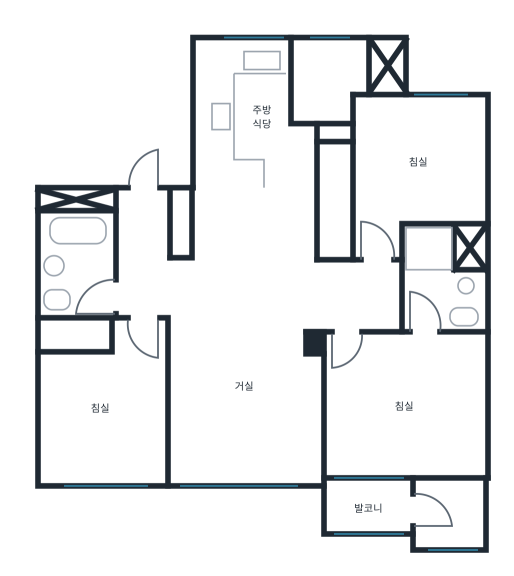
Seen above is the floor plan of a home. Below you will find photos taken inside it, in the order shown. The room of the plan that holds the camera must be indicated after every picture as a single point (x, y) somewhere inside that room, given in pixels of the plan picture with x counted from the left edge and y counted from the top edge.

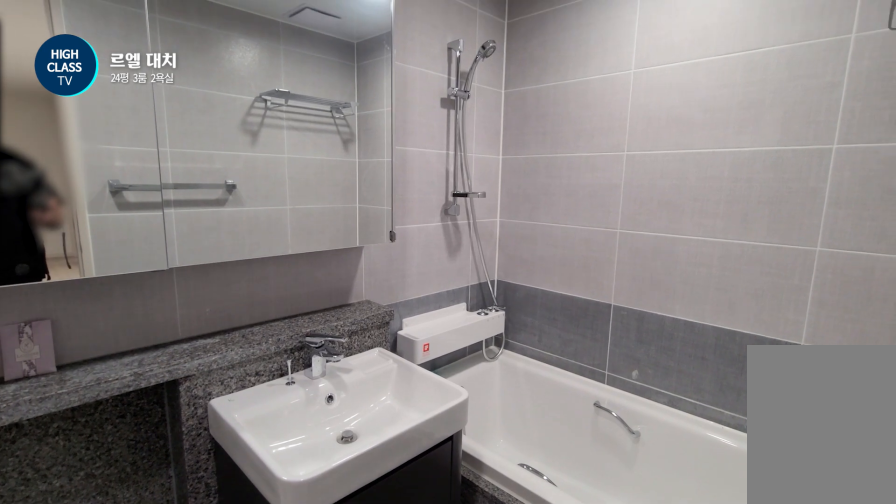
(74, 264)
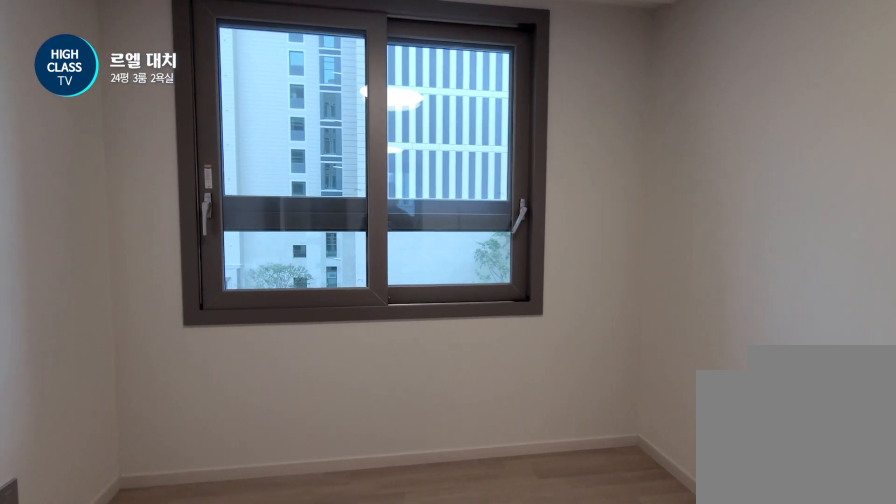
(104, 401)
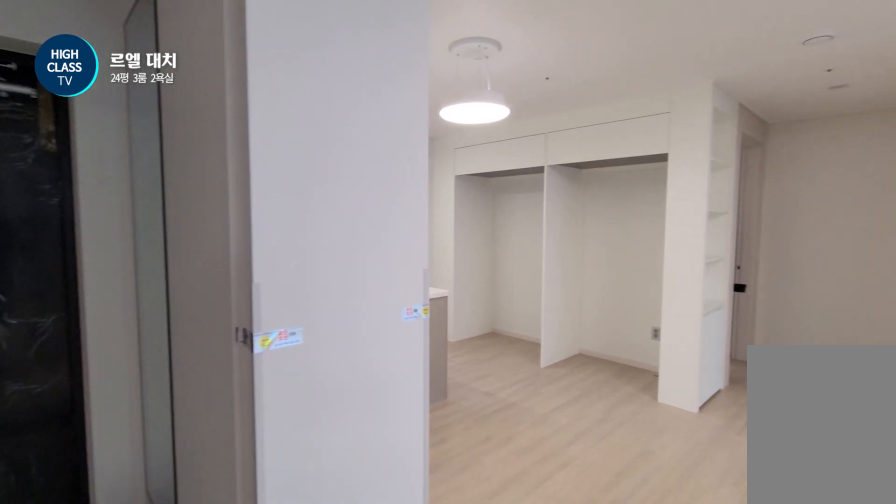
(244, 371)
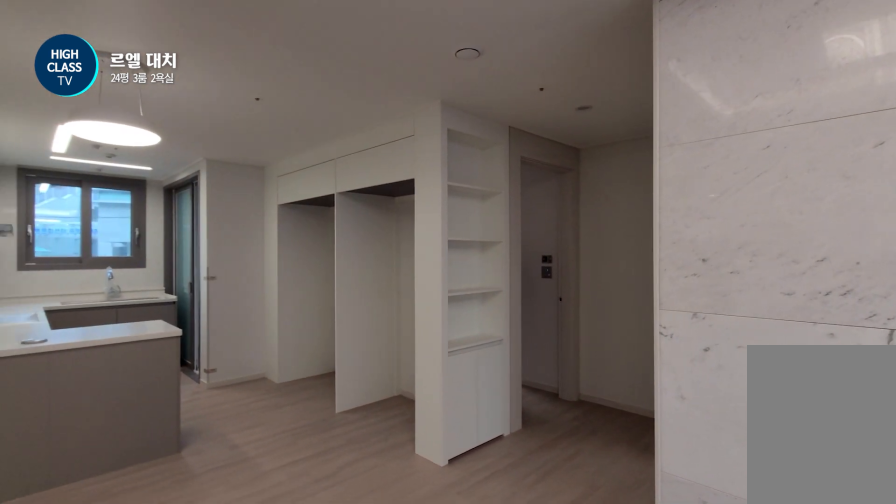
(244, 371)
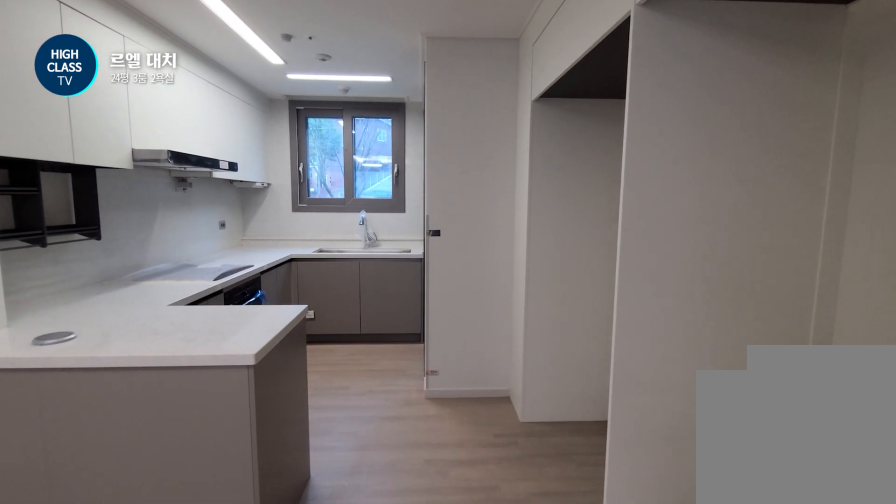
(262, 160)
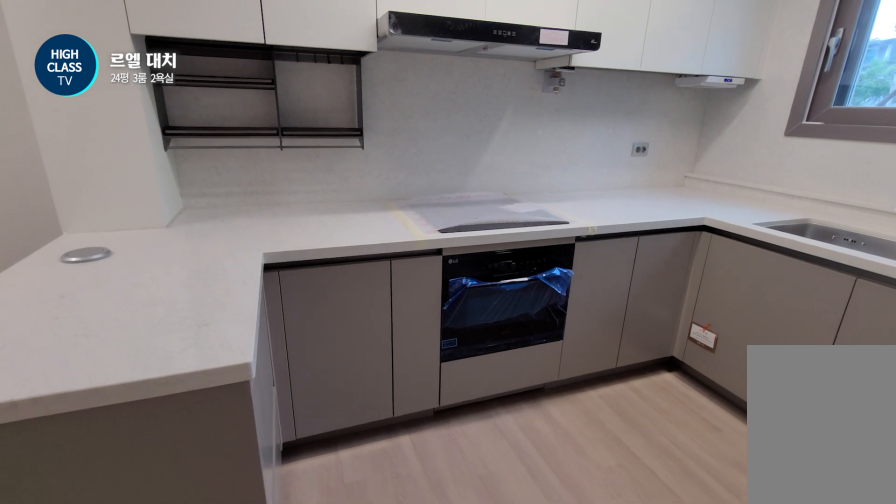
(262, 160)
